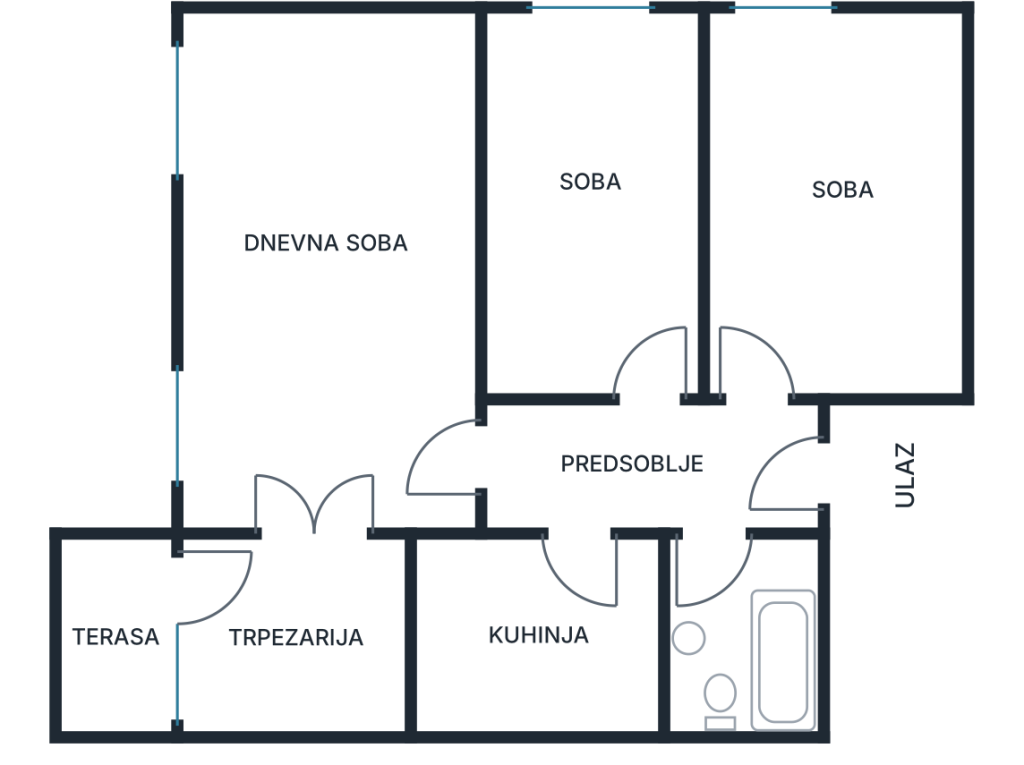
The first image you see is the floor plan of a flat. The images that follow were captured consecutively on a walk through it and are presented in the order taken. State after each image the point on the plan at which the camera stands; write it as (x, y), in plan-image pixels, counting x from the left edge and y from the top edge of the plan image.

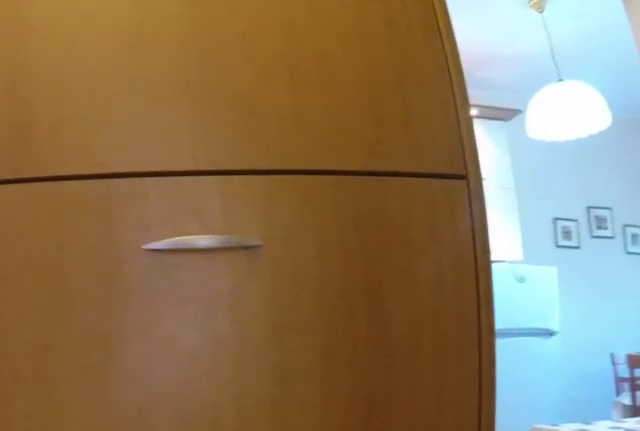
(646, 443)
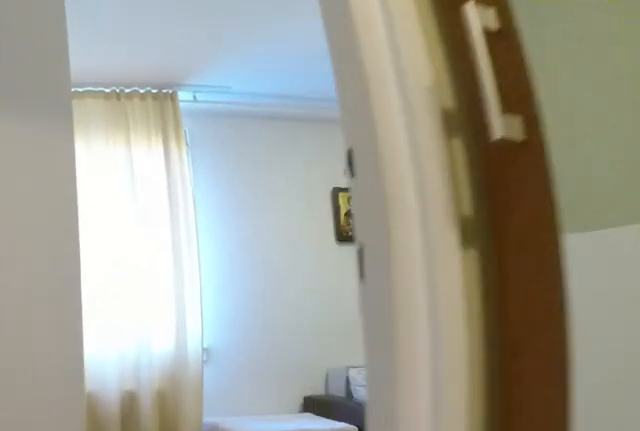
(545, 480)
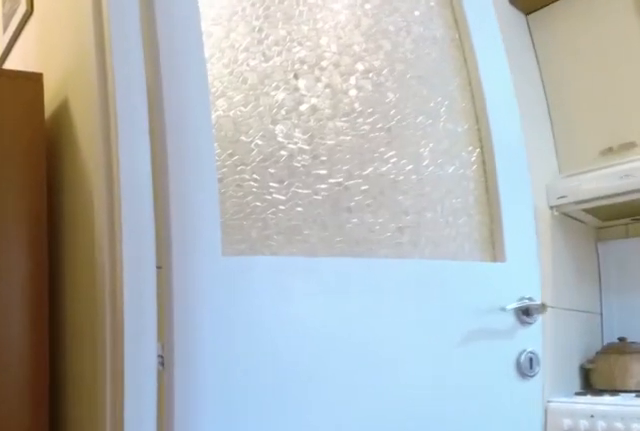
(536, 482)
